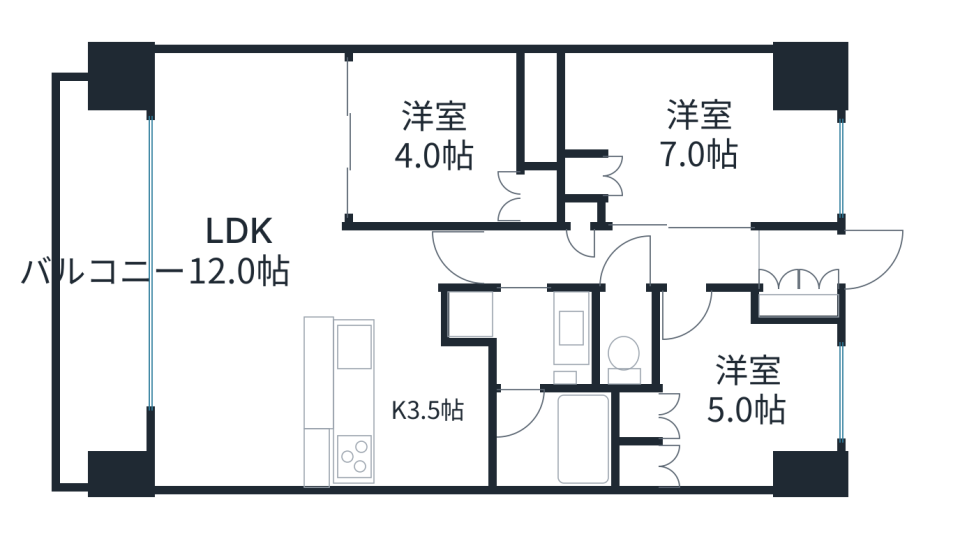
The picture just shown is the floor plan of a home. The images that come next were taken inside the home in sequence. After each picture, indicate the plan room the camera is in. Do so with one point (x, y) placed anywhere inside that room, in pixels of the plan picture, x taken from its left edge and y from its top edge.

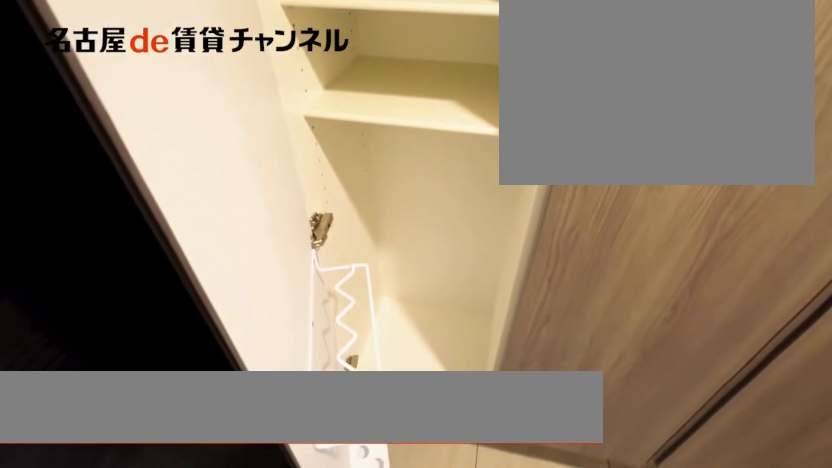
(799, 306)
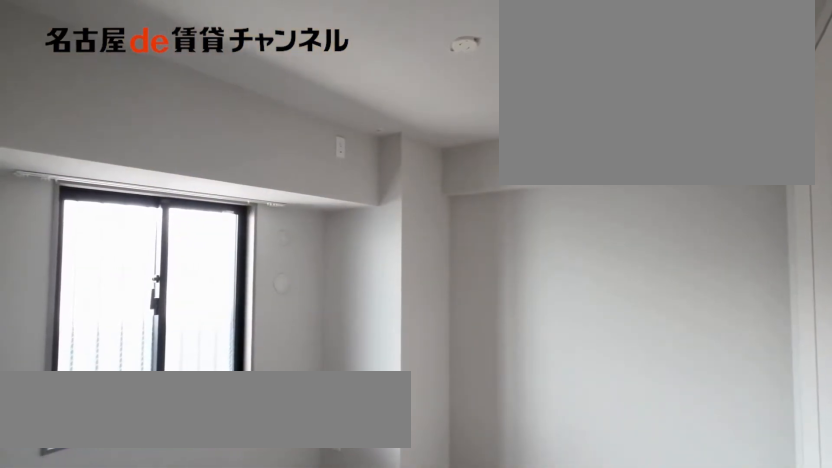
(747, 393)
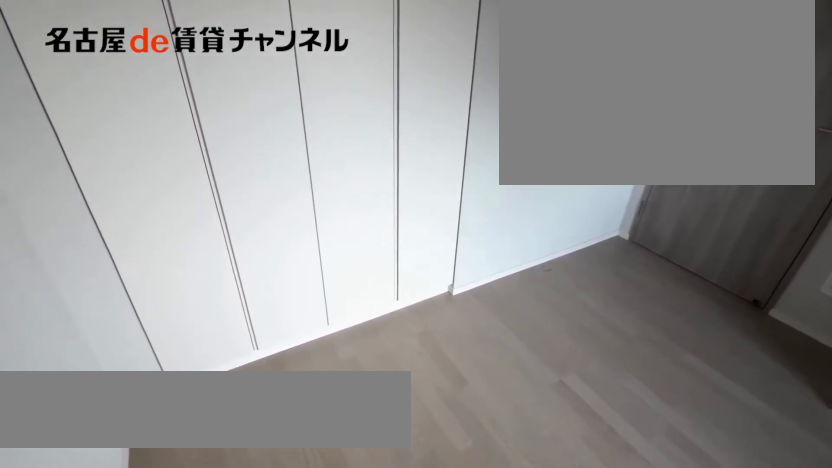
(747, 393)
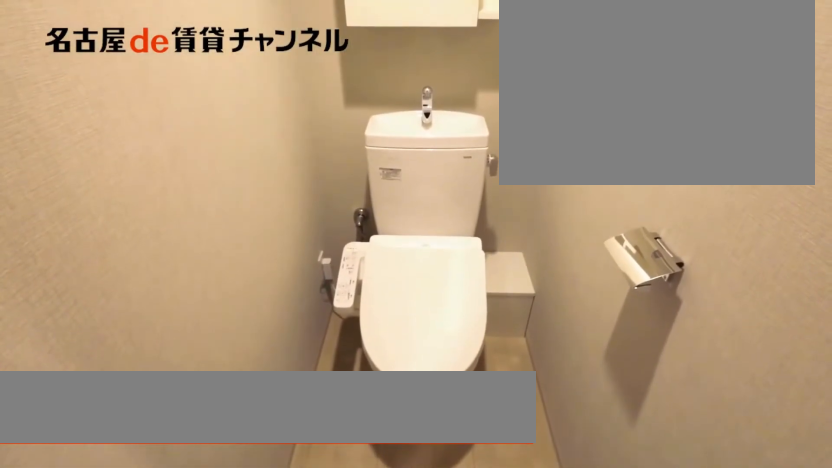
(627, 341)
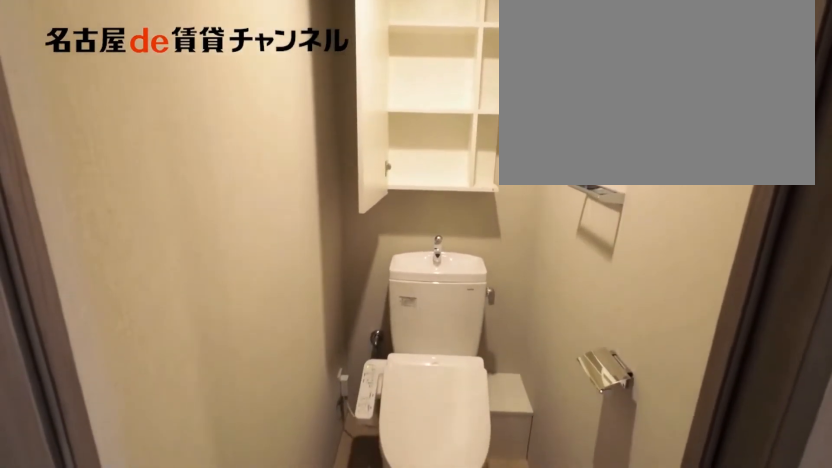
(627, 341)
